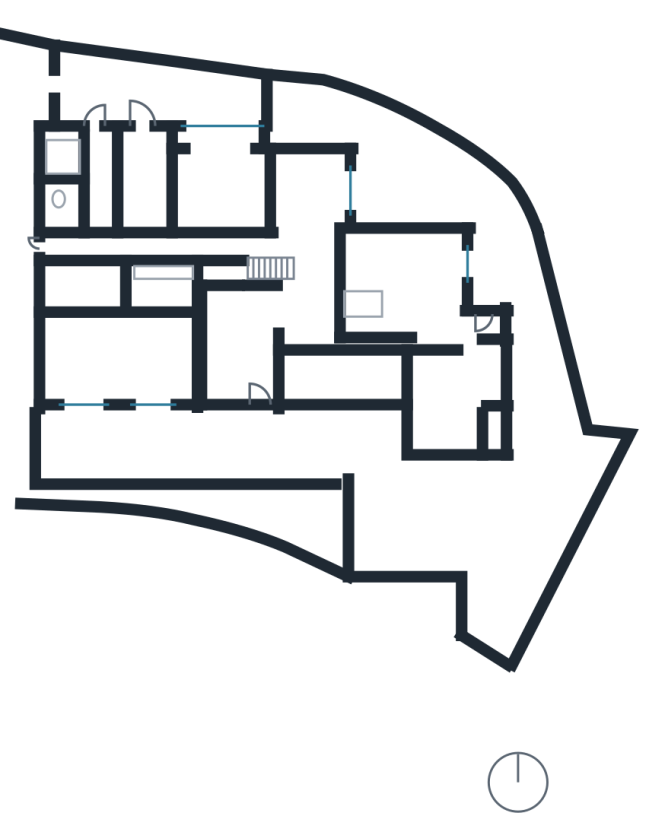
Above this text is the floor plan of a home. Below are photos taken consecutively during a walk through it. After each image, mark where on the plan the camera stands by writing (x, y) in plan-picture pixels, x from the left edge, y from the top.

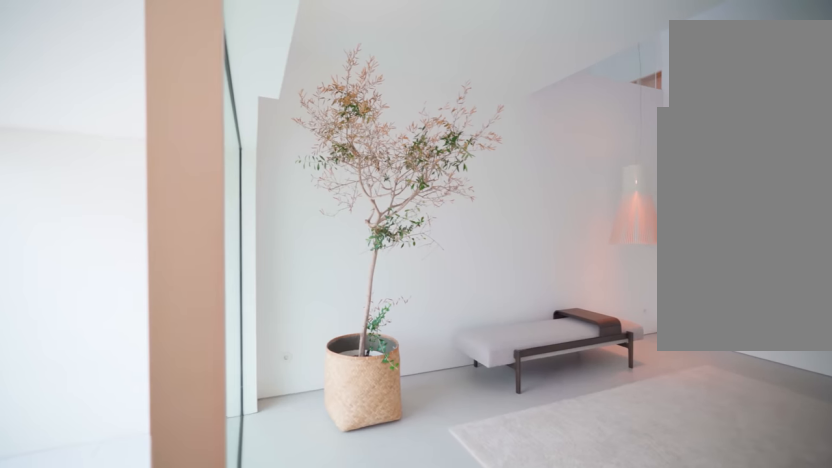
(259, 391)
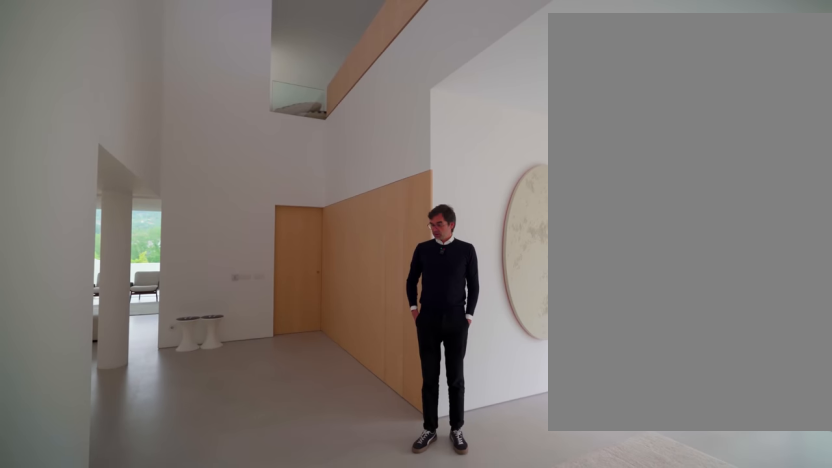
(220, 329)
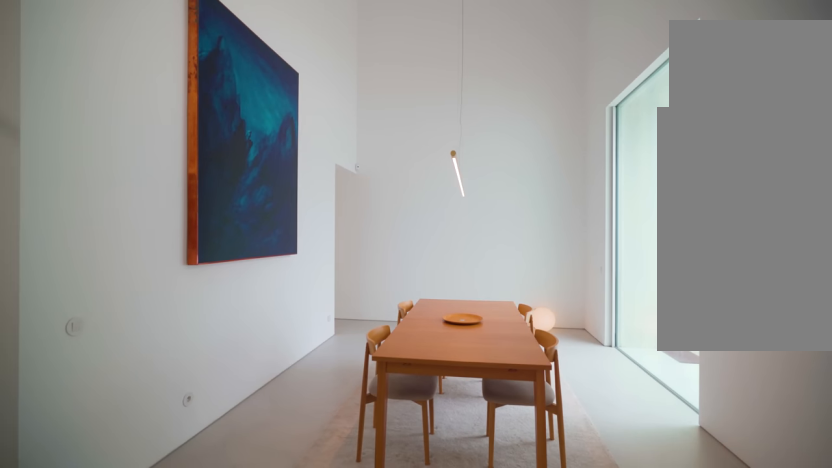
(328, 262)
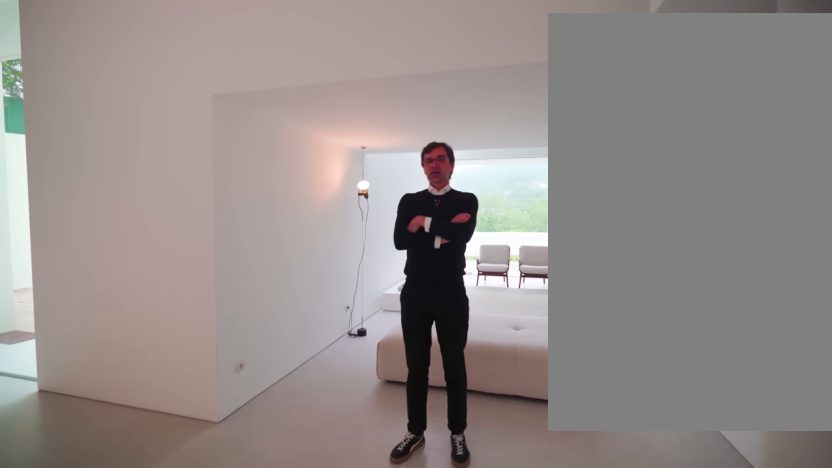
(305, 279)
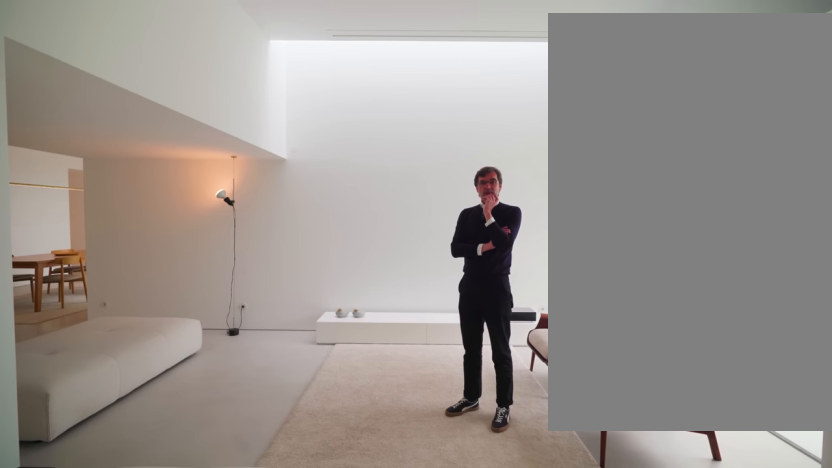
(429, 294)
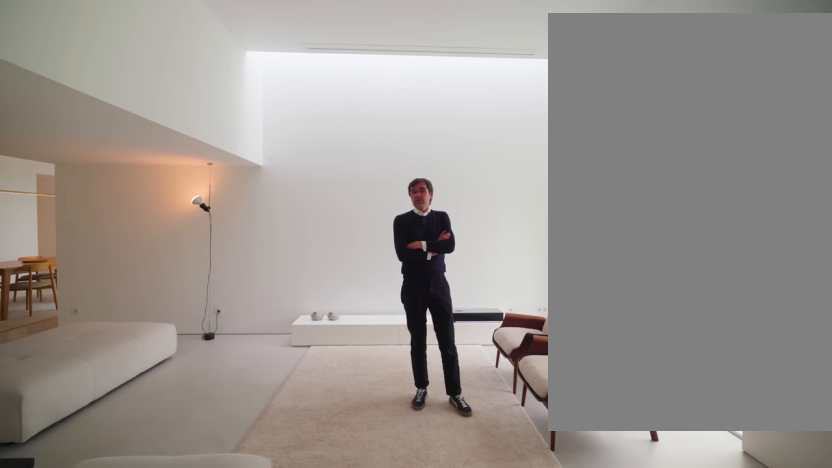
(428, 295)
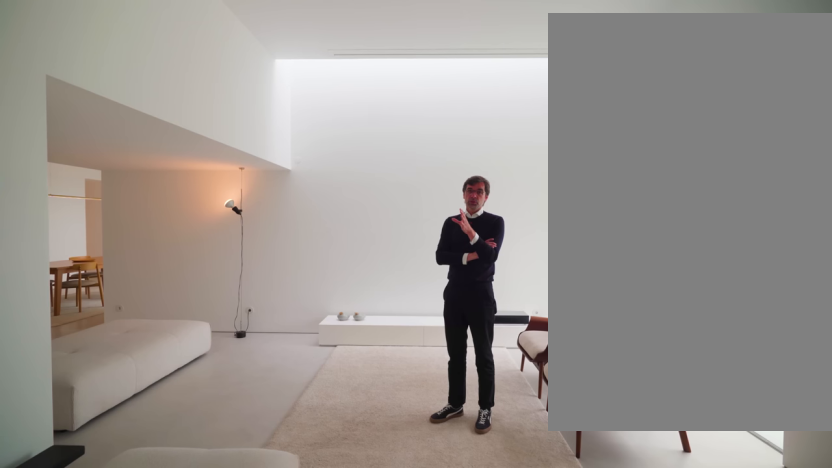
(429, 294)
